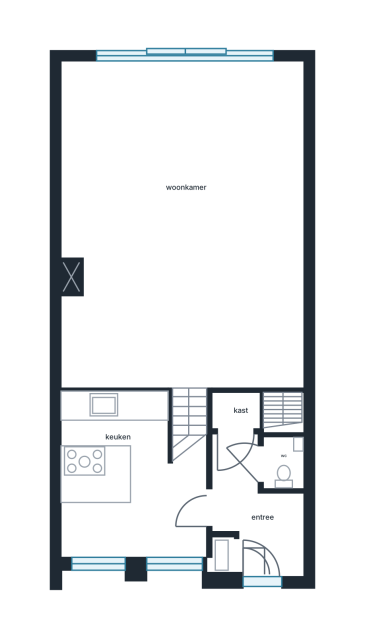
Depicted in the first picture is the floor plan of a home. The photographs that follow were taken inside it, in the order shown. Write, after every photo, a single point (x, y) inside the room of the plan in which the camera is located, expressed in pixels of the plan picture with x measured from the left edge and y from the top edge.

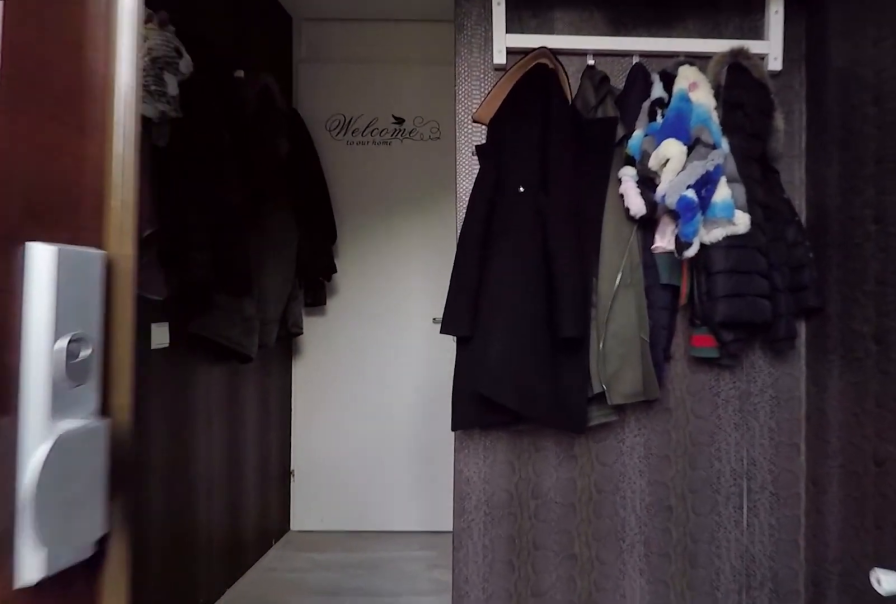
(255, 511)
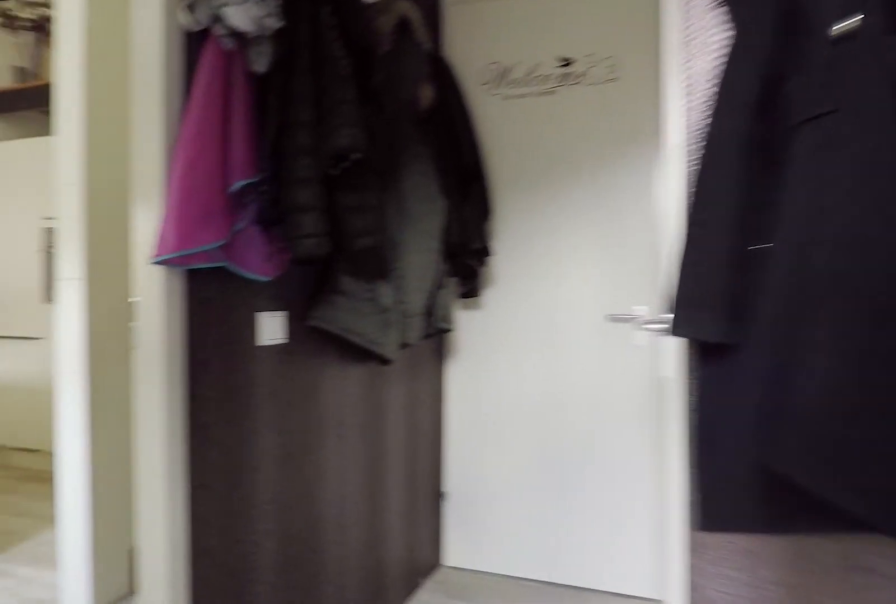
(255, 511)
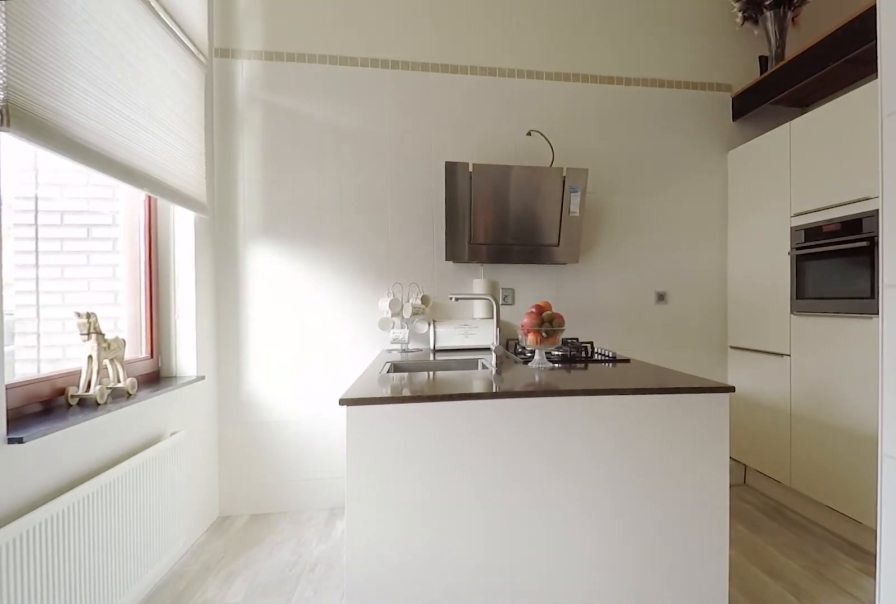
(128, 479)
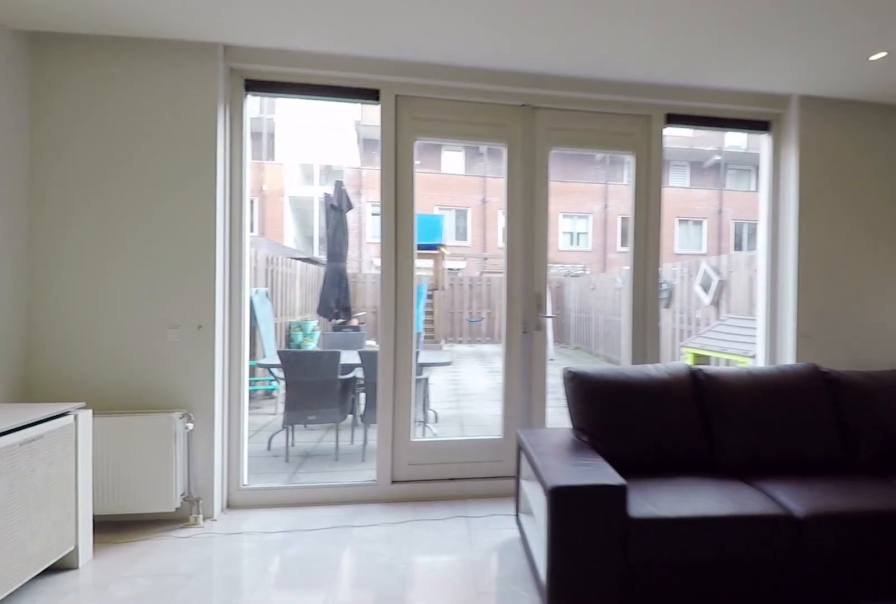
(178, 204)
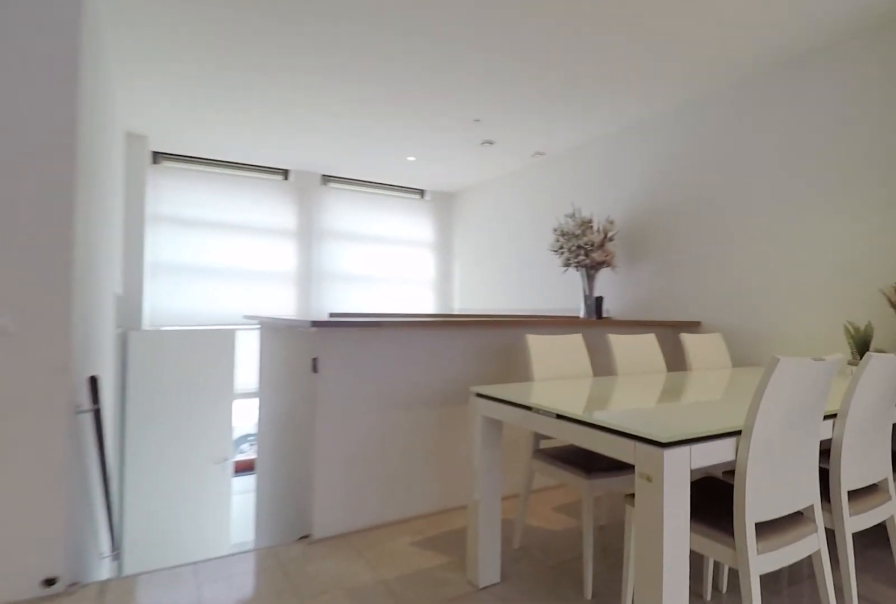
(178, 204)
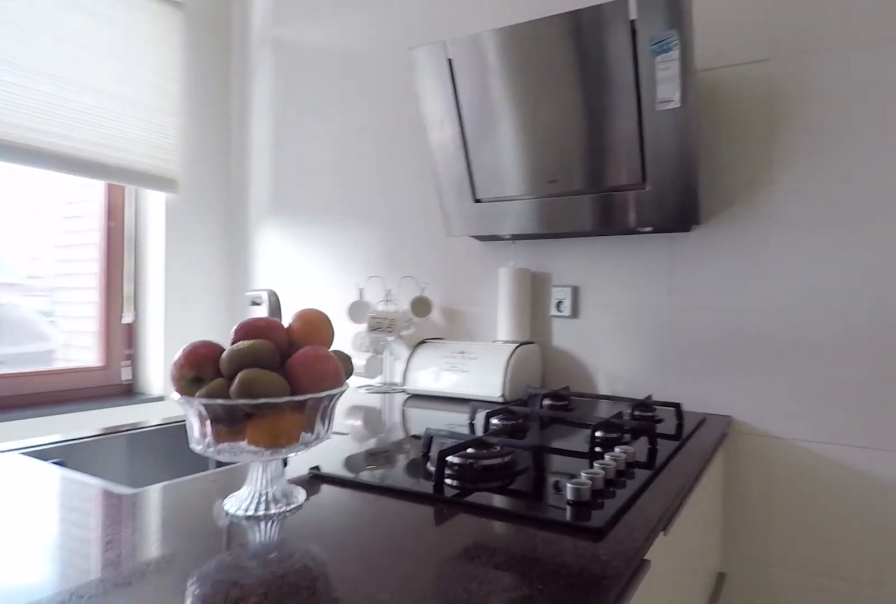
(129, 479)
